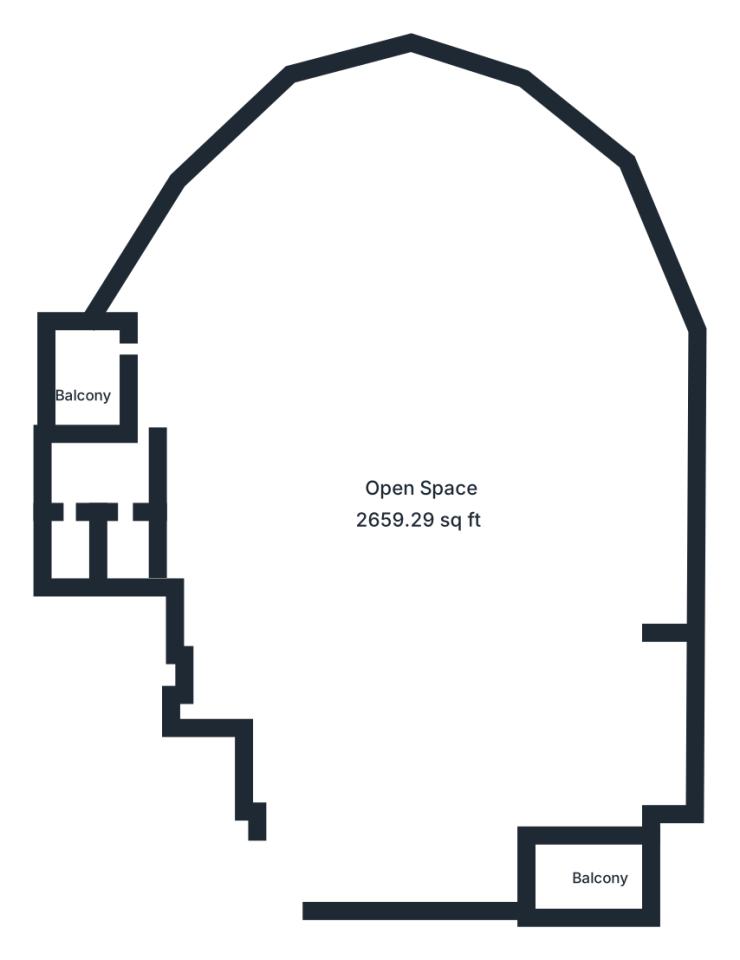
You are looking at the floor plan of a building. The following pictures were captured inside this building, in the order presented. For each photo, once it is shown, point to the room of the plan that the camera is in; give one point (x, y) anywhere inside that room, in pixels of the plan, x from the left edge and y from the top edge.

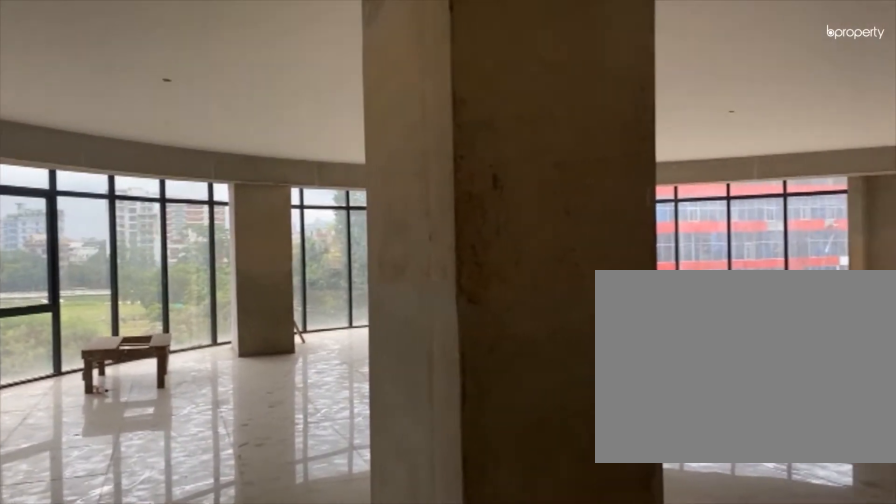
(420, 480)
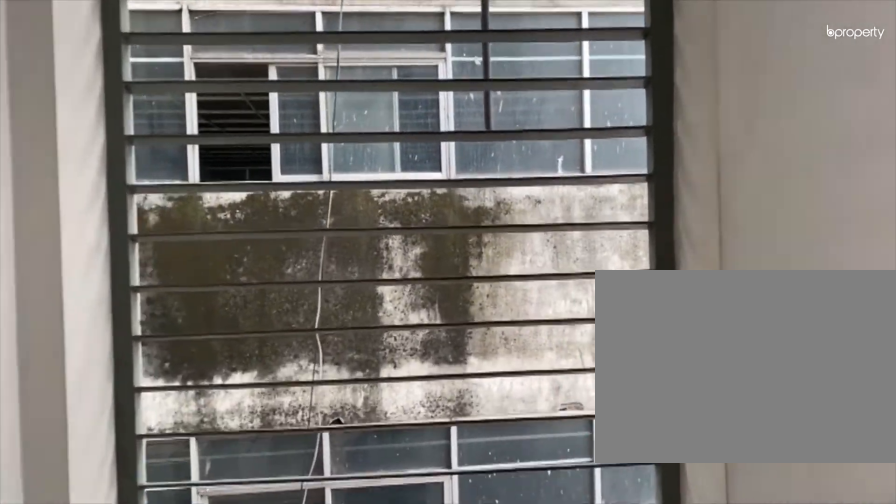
(97, 373)
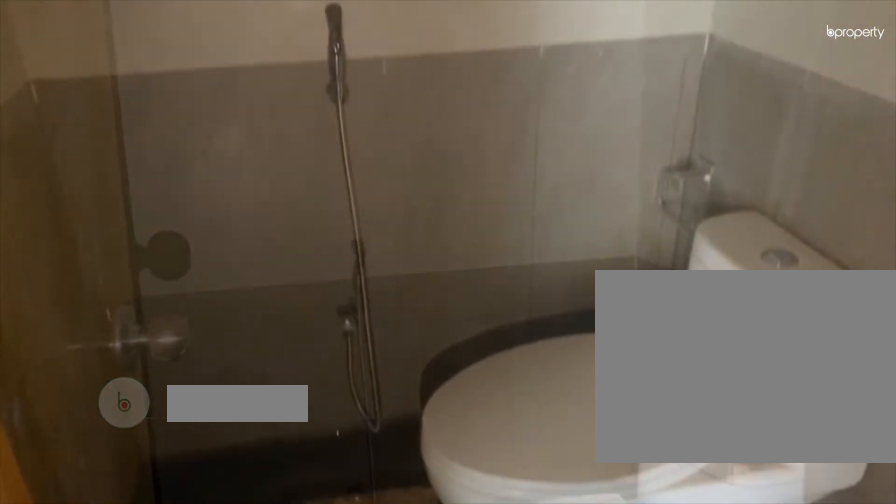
(78, 538)
